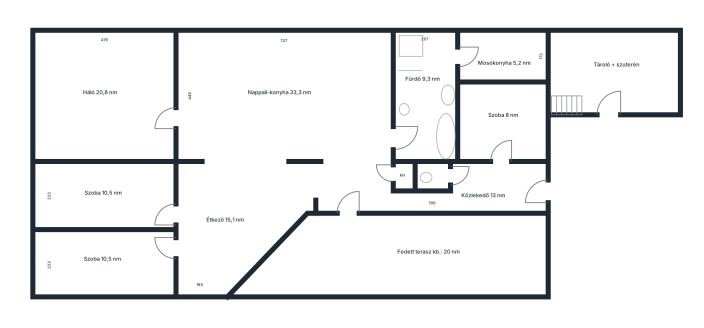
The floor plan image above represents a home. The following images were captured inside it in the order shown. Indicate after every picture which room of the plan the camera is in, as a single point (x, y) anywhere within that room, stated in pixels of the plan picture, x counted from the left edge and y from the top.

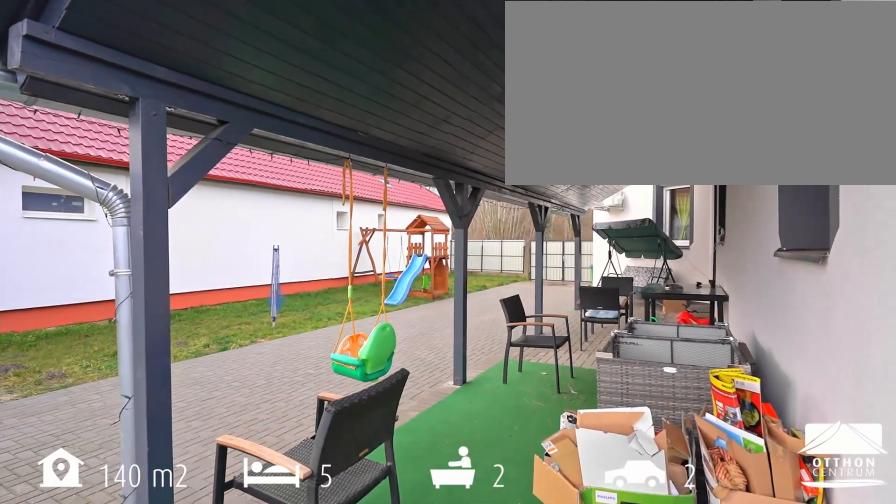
(425, 254)
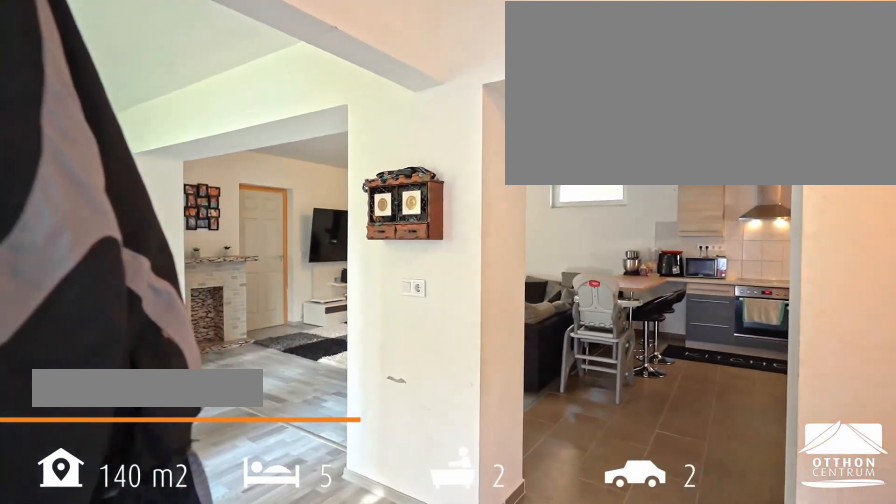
(429, 202)
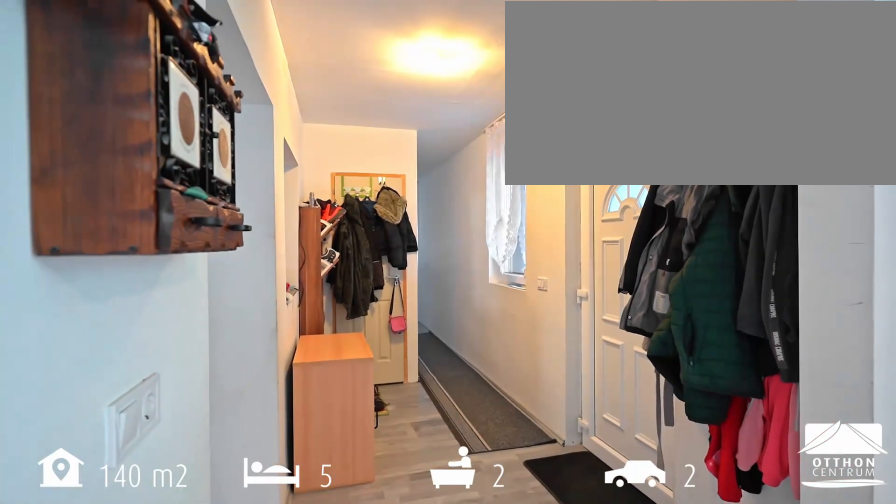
(429, 202)
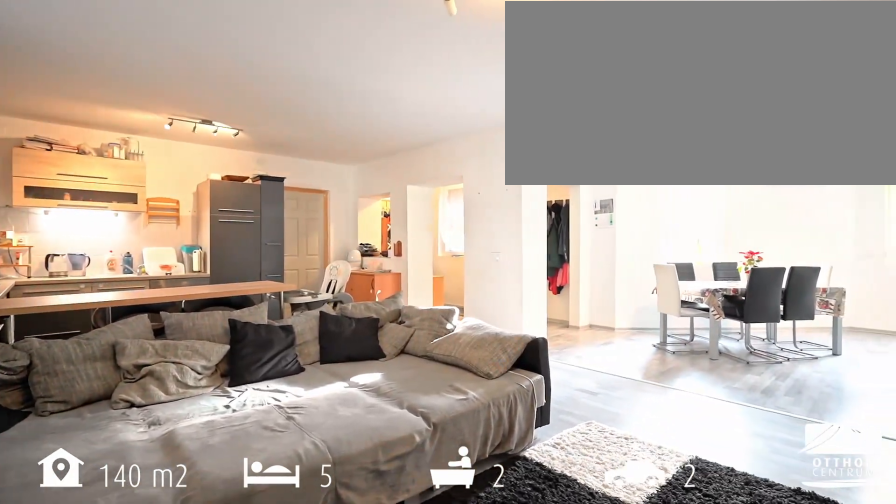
(285, 96)
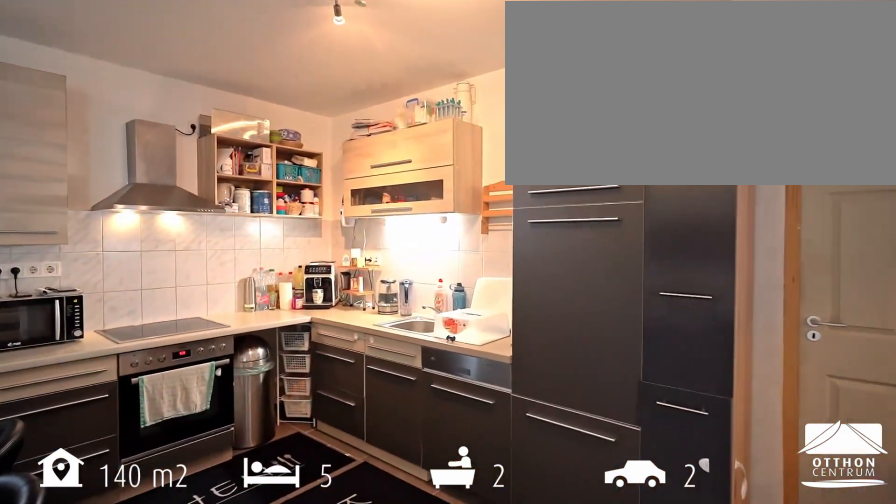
(285, 96)
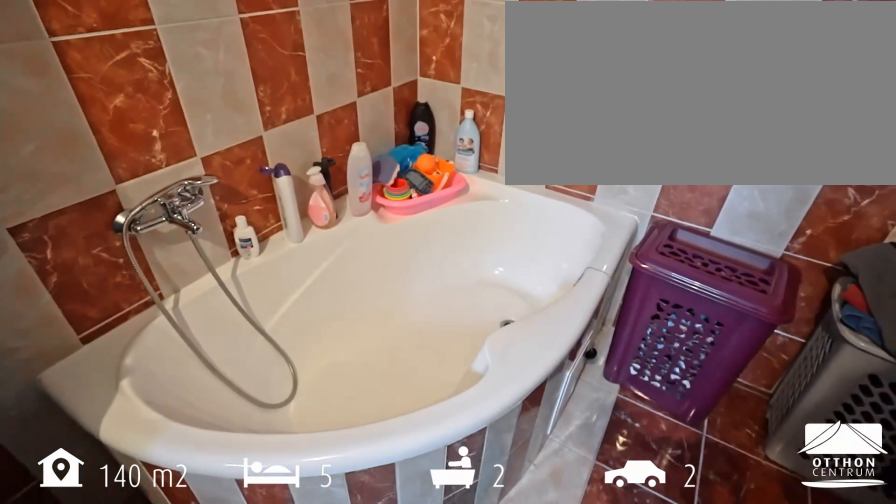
(425, 99)
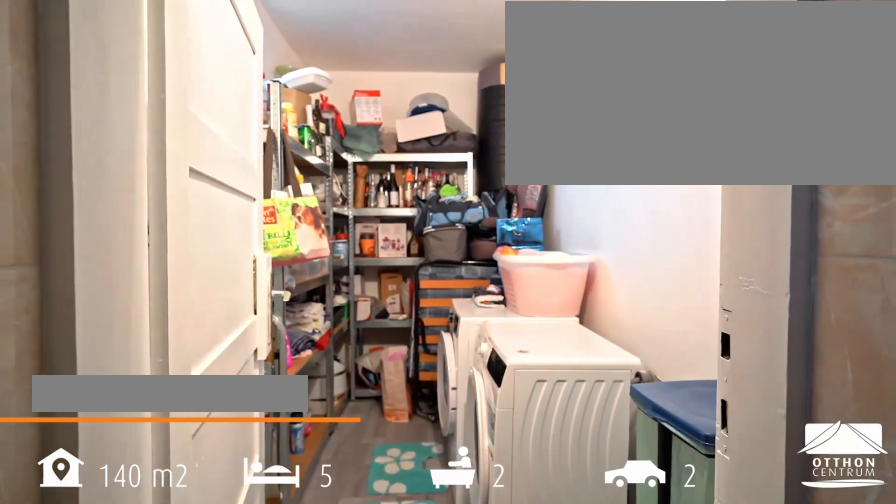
(502, 56)
